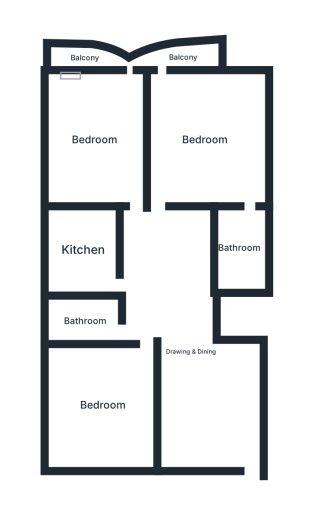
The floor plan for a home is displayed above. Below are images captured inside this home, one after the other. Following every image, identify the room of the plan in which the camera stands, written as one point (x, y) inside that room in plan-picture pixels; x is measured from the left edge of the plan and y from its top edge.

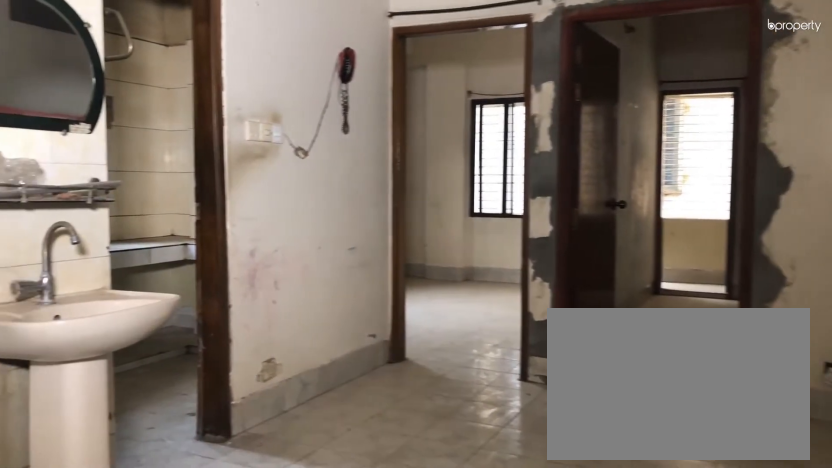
(192, 351)
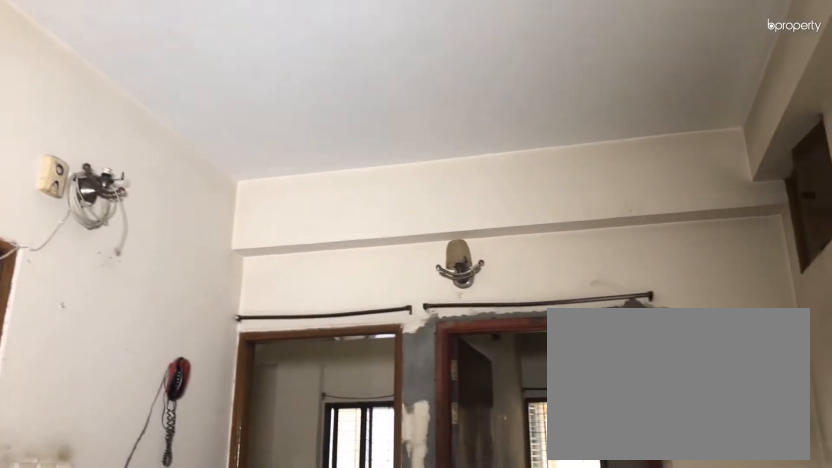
(192, 351)
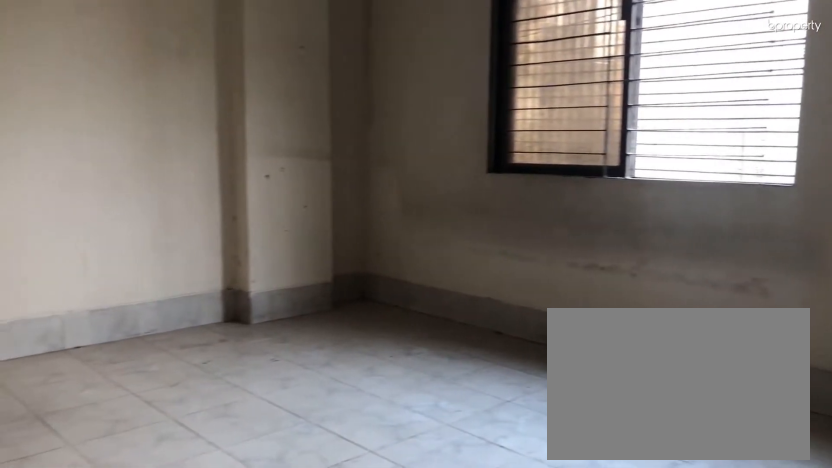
(103, 405)
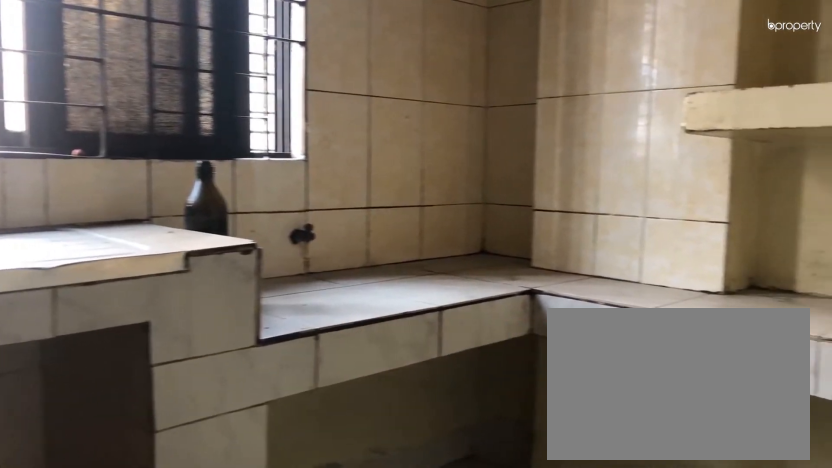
(83, 248)
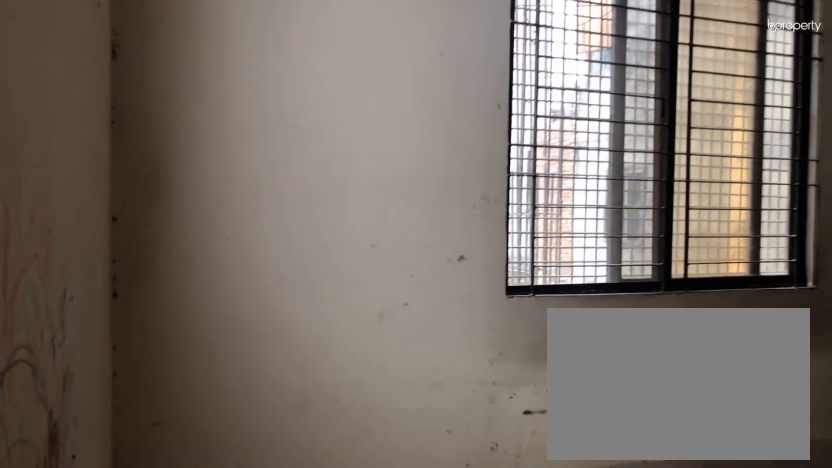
(94, 138)
